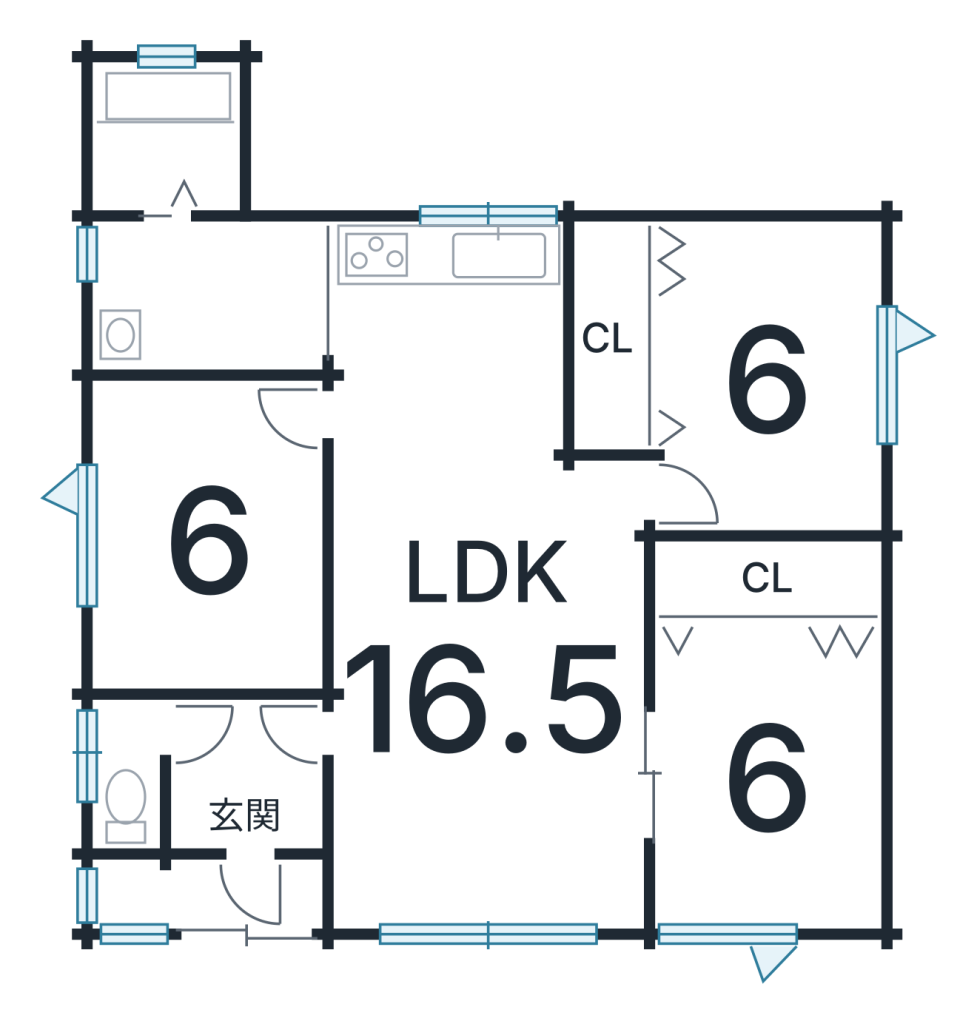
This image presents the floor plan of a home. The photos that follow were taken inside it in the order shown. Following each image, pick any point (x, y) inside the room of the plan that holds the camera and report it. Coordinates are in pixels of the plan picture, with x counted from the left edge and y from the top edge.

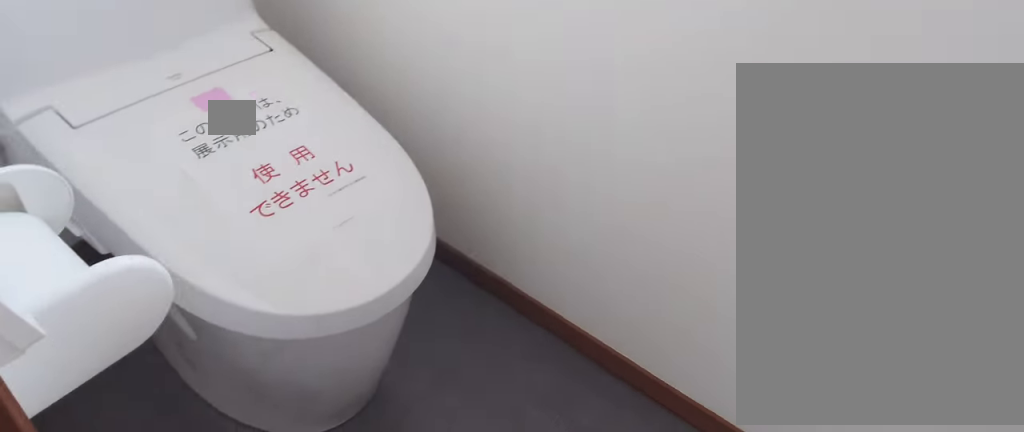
(139, 785)
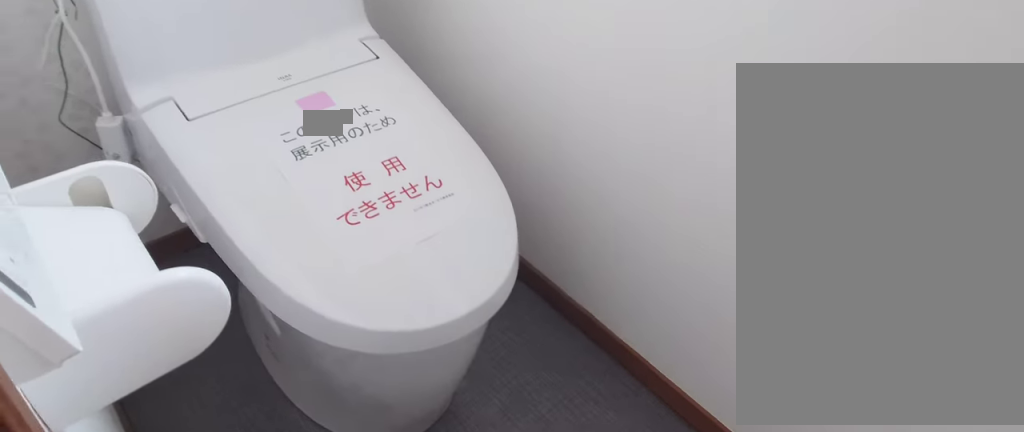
(139, 785)
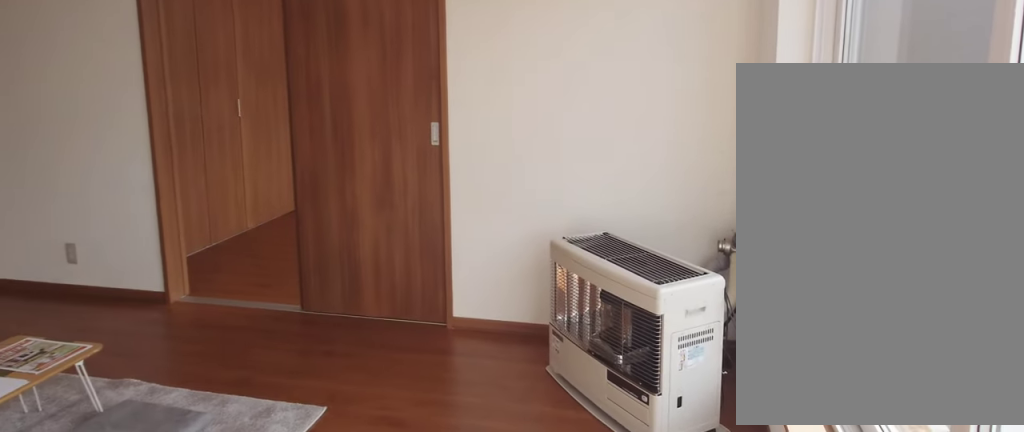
(493, 679)
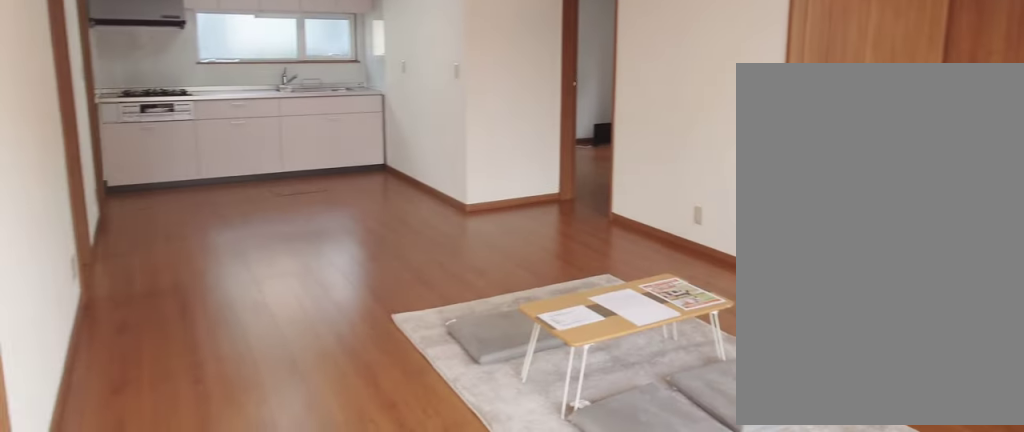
(493, 679)
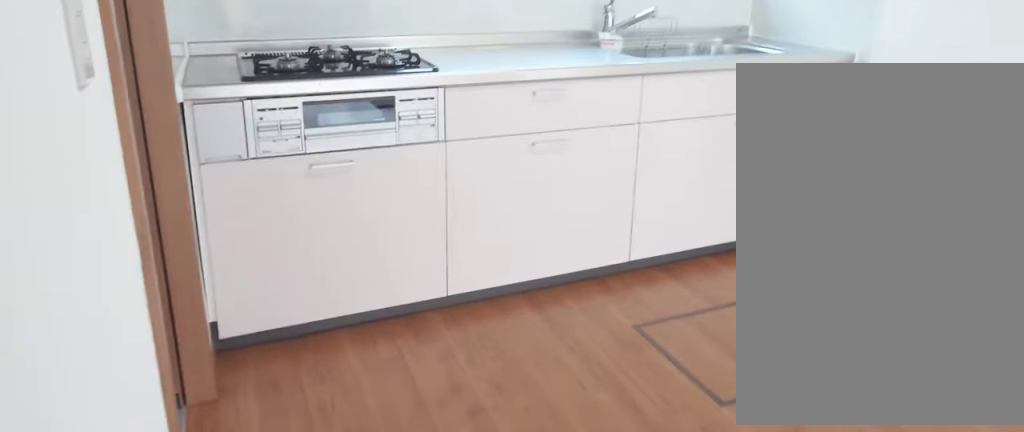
(454, 376)
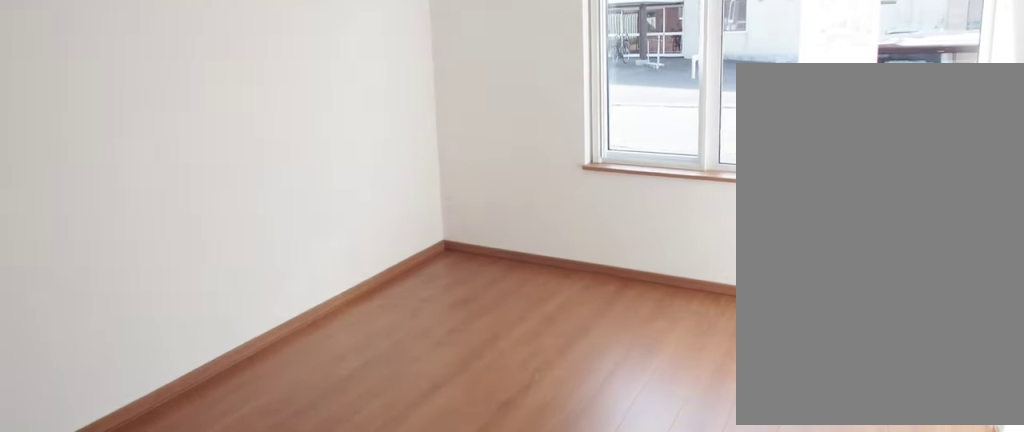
(776, 783)
